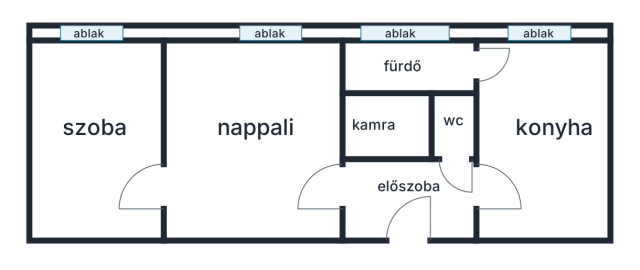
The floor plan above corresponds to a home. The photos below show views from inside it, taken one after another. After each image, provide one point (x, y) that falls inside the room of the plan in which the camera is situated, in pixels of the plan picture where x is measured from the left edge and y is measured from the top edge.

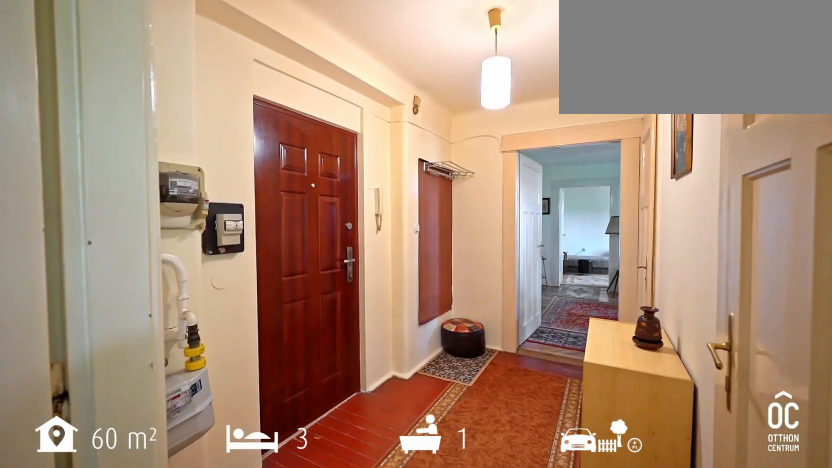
(405, 201)
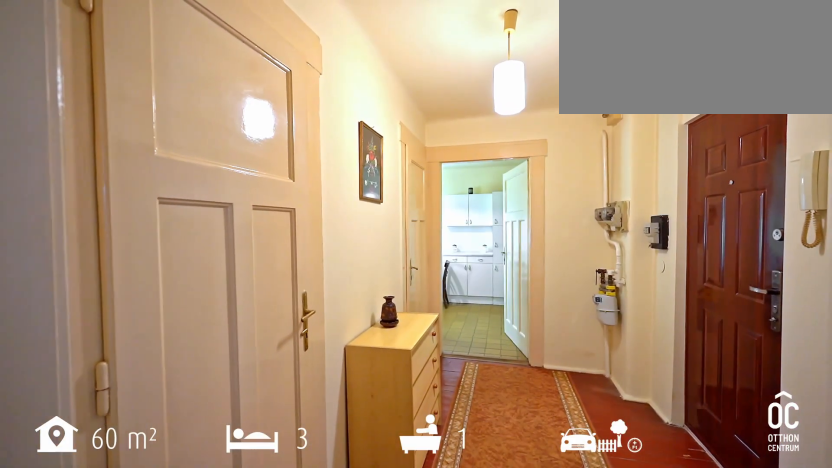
(405, 201)
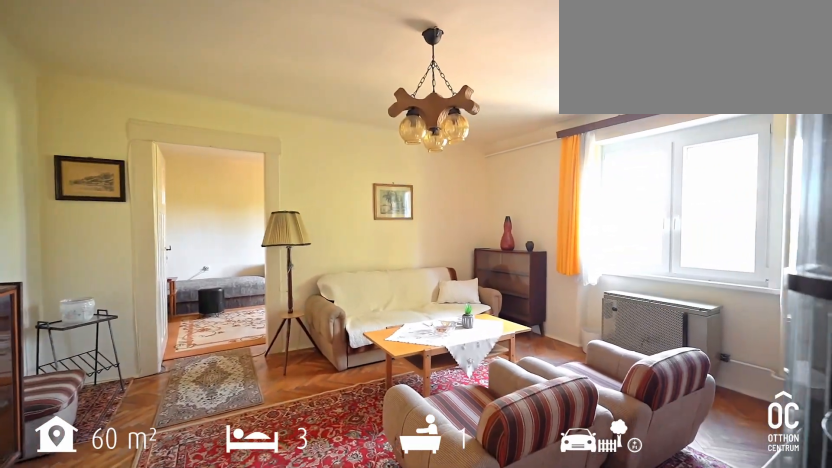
(258, 142)
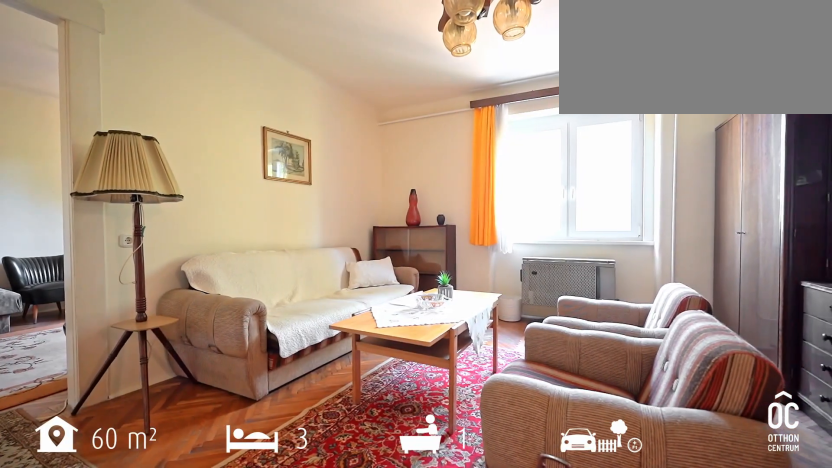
(258, 142)
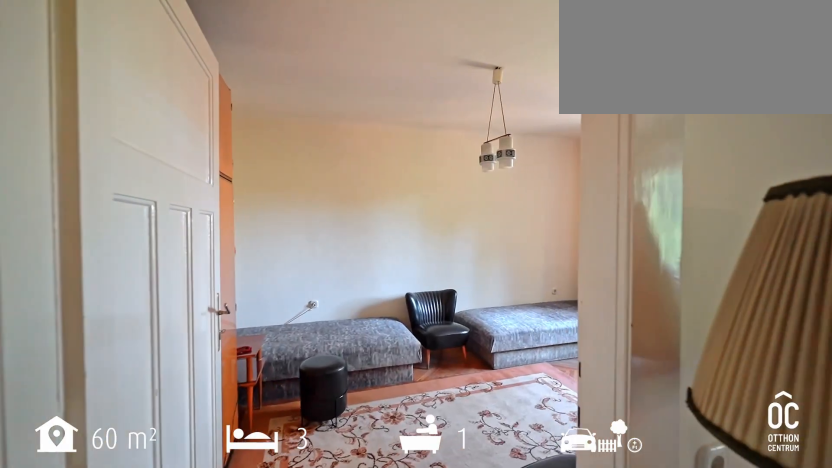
(96, 134)
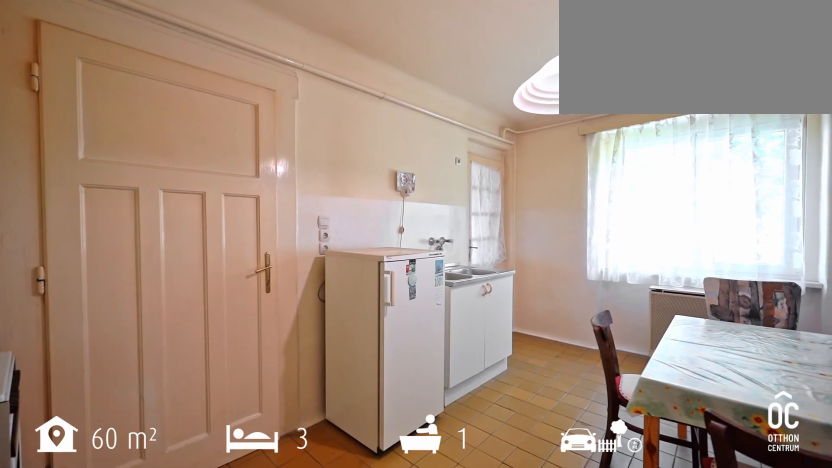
(541, 143)
